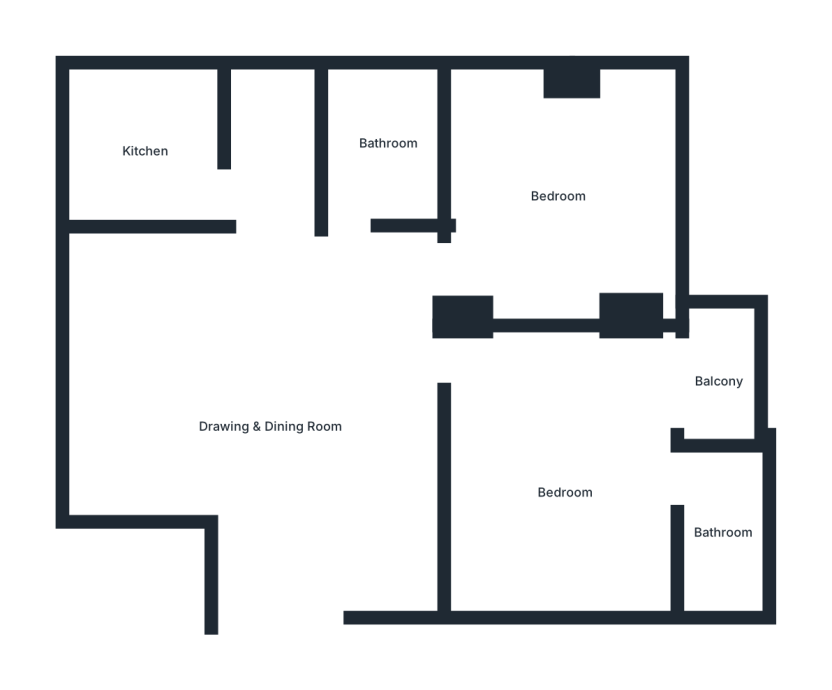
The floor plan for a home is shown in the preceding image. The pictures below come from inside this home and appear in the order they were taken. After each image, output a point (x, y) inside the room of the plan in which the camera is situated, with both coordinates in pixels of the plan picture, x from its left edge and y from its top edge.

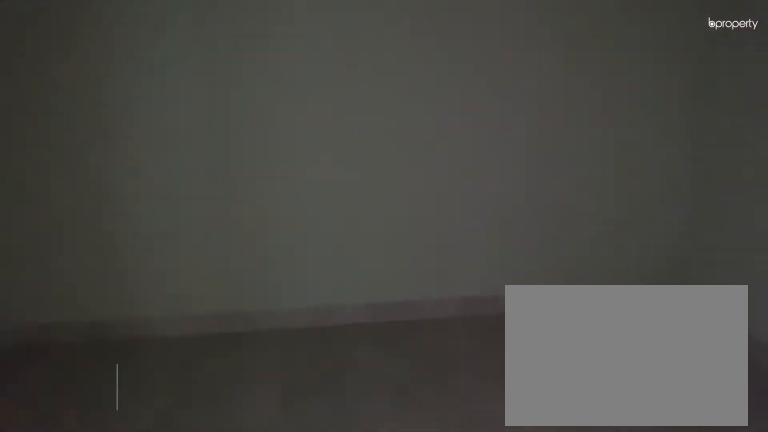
(567, 496)
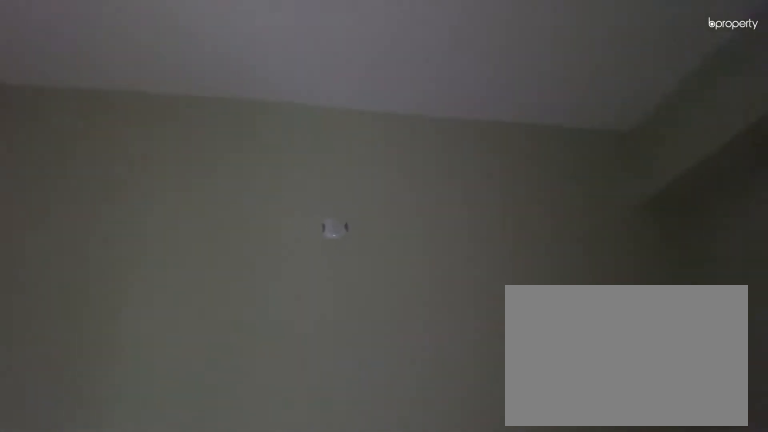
(567, 496)
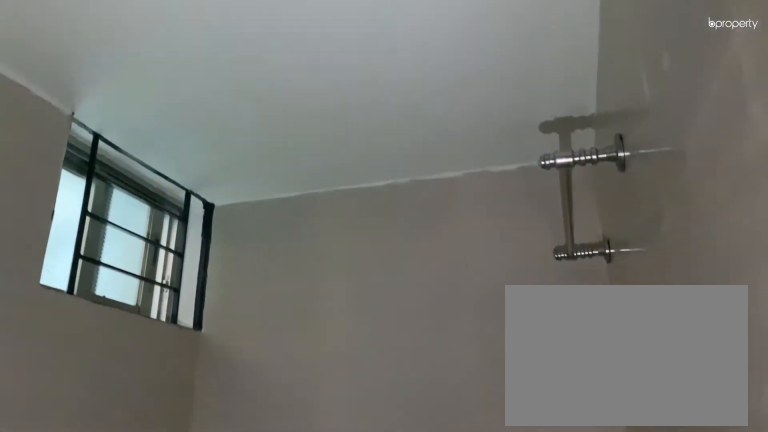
(723, 534)
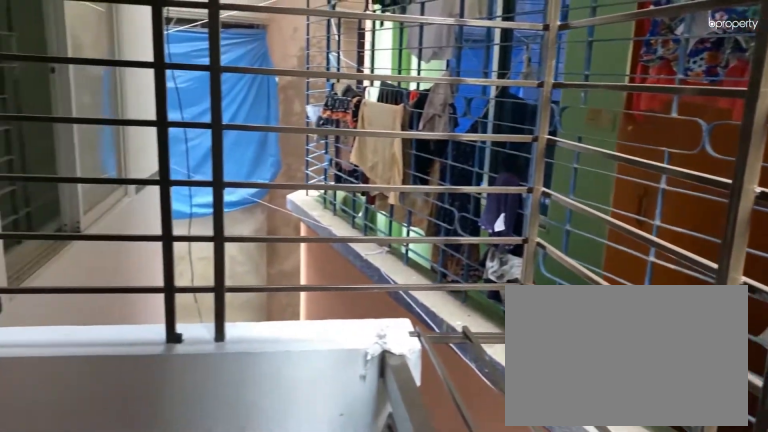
(722, 378)
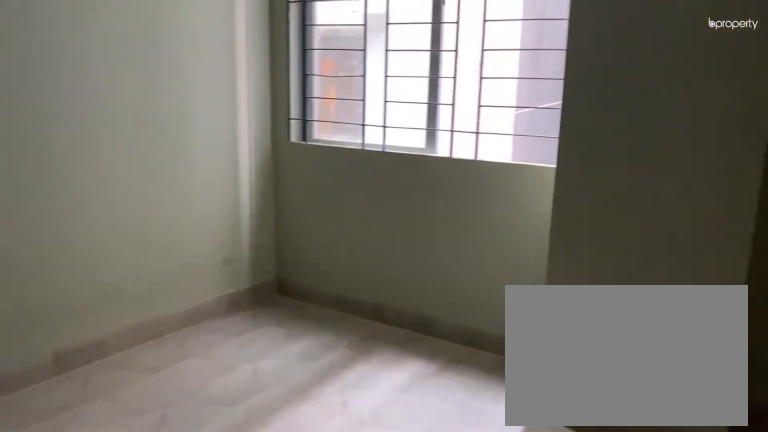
(559, 194)
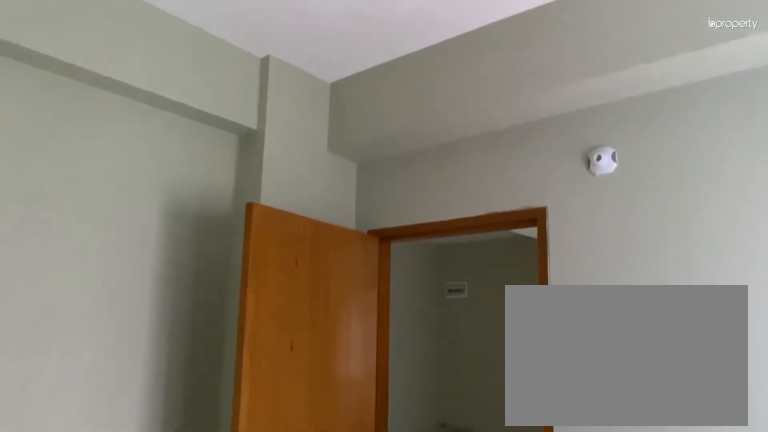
(559, 194)
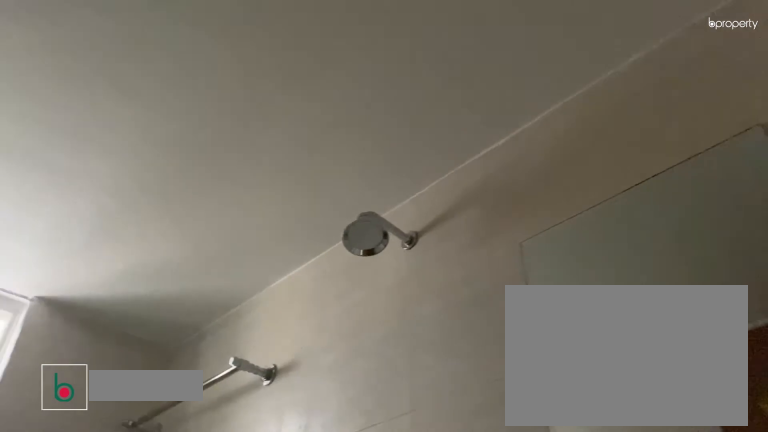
(394, 145)
